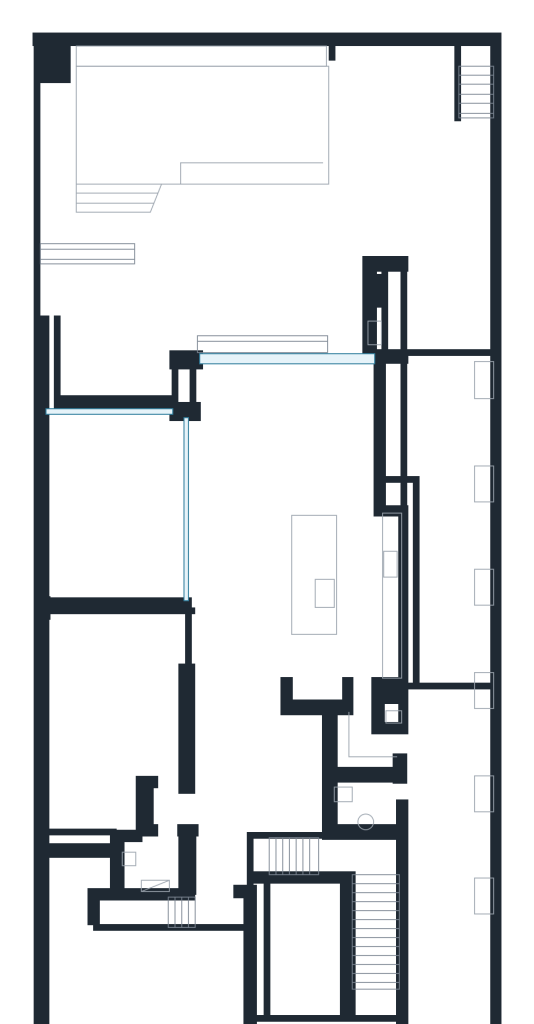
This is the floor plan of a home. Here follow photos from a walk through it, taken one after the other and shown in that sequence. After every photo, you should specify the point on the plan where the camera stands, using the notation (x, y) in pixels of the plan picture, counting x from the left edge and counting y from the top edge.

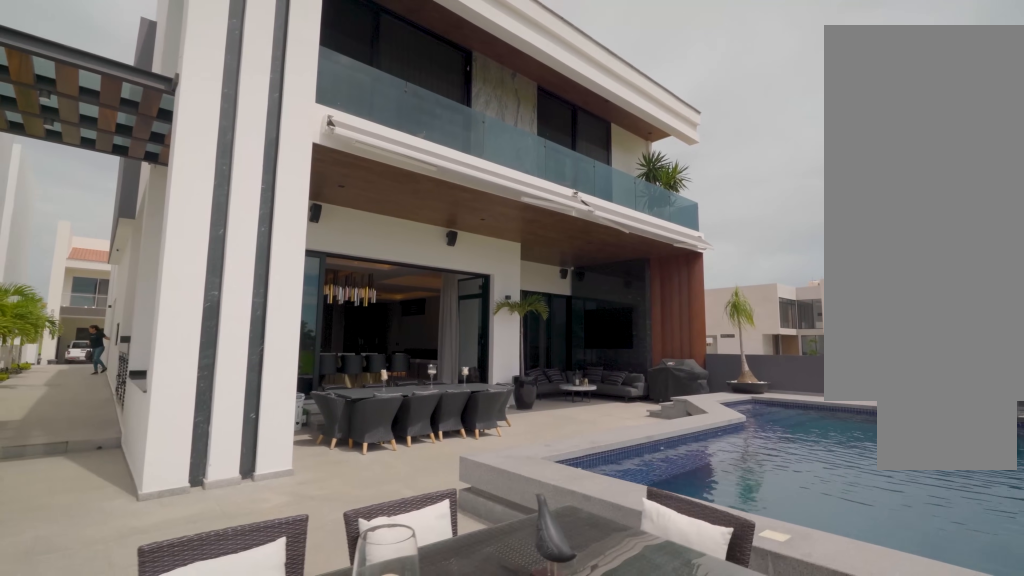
(423, 134)
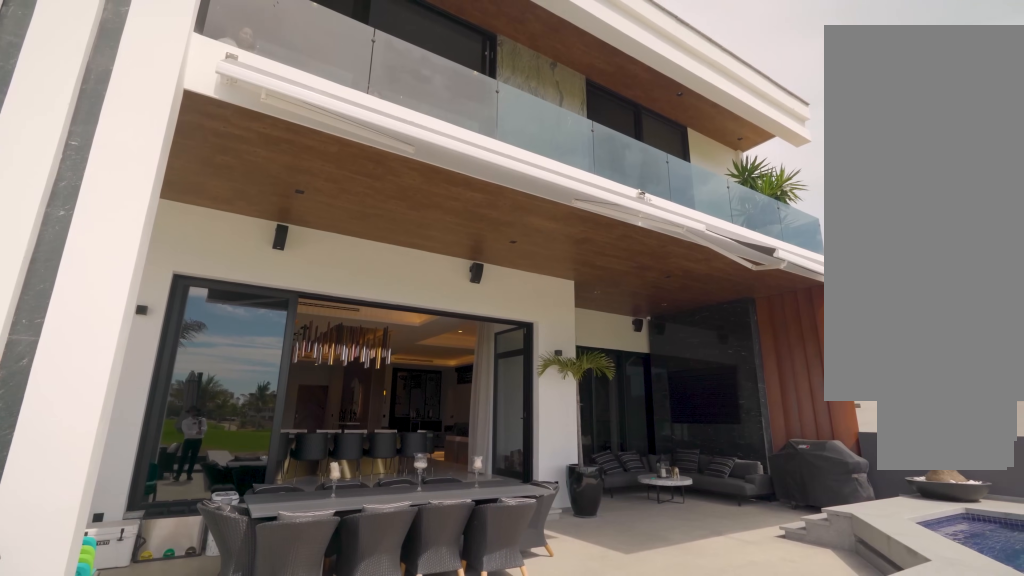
(349, 264)
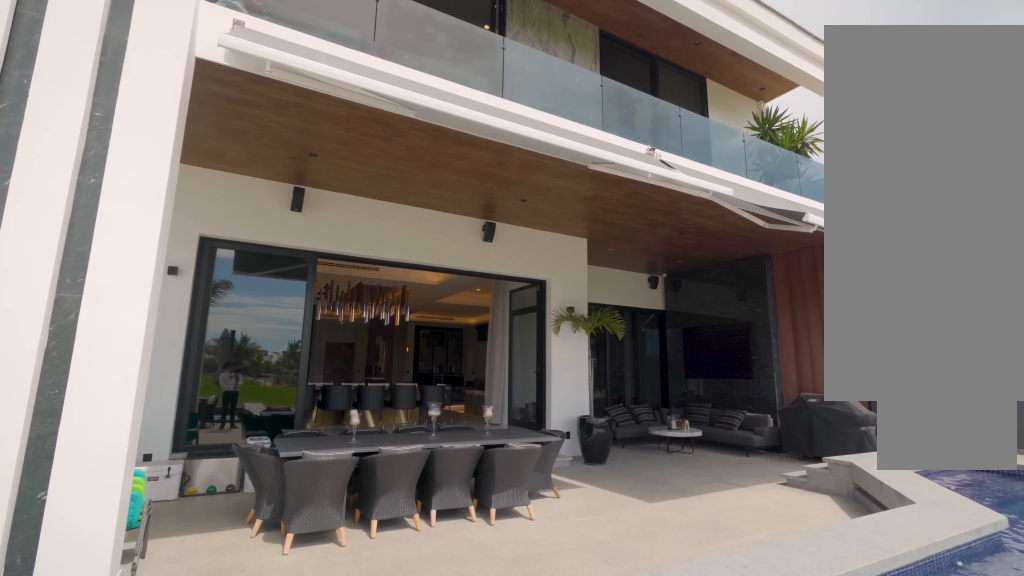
(349, 264)
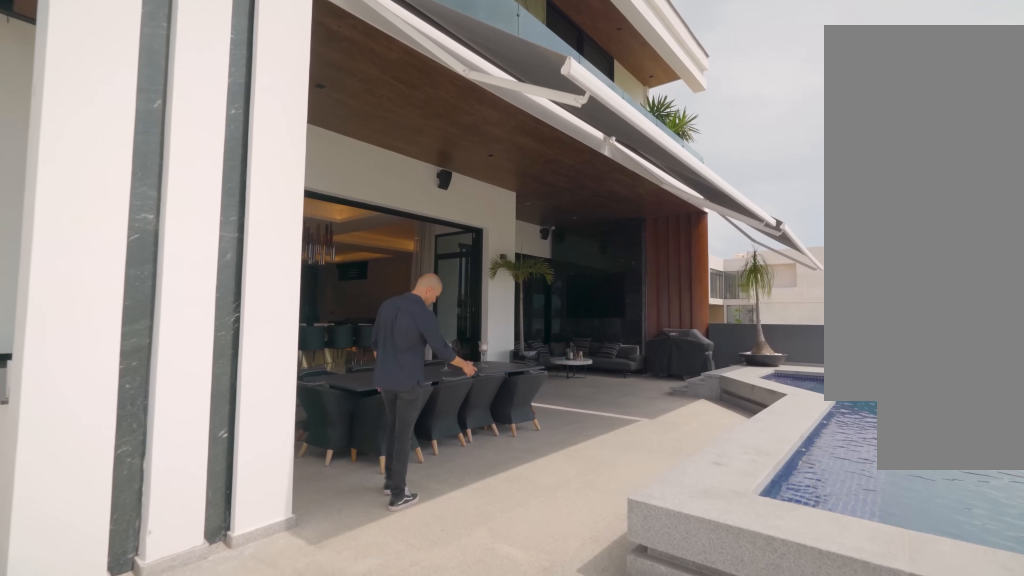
(372, 174)
